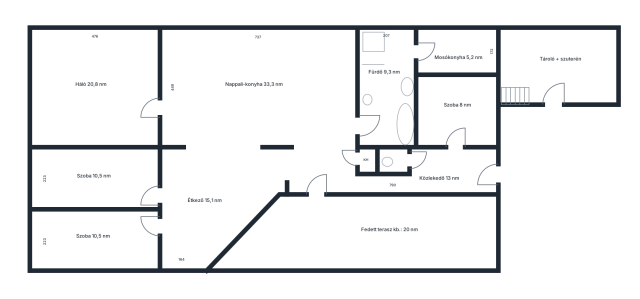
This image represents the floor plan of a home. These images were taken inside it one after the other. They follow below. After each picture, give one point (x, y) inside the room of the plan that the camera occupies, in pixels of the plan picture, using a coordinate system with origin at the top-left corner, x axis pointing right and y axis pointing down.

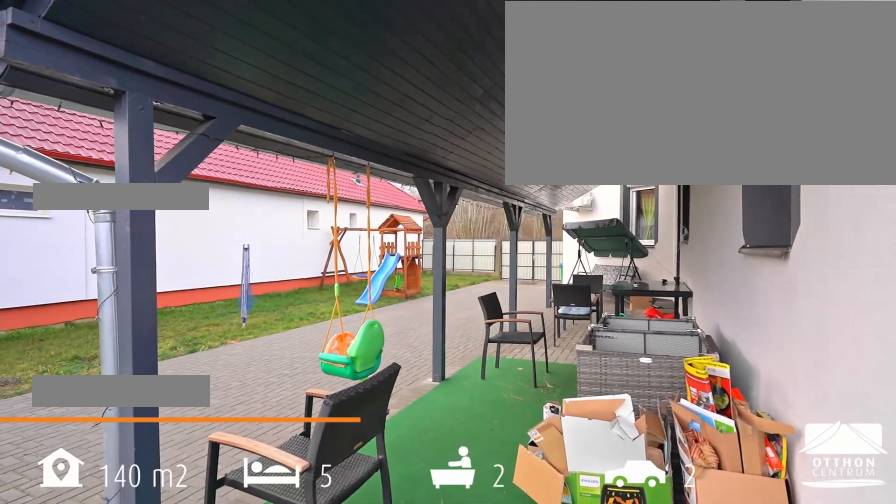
(386, 232)
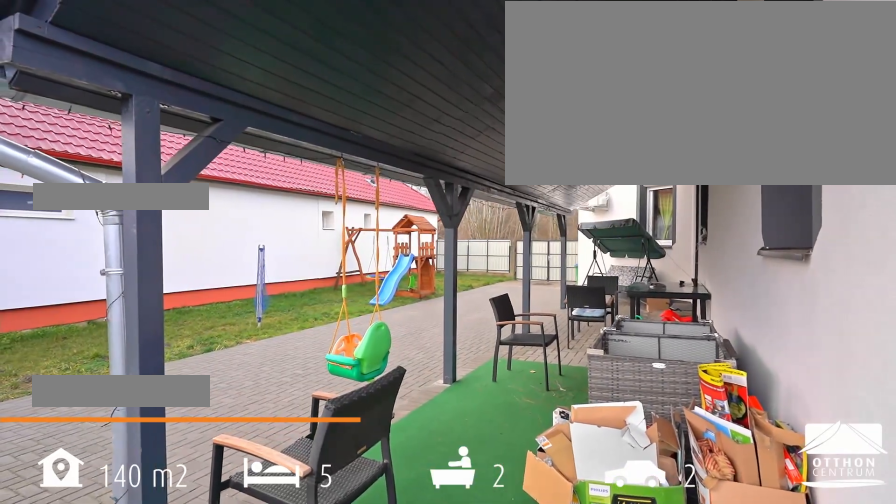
(386, 232)
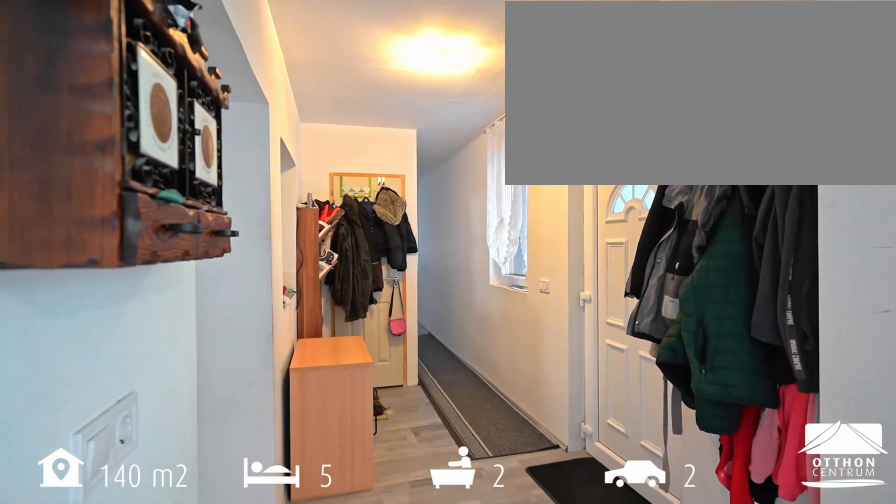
(390, 184)
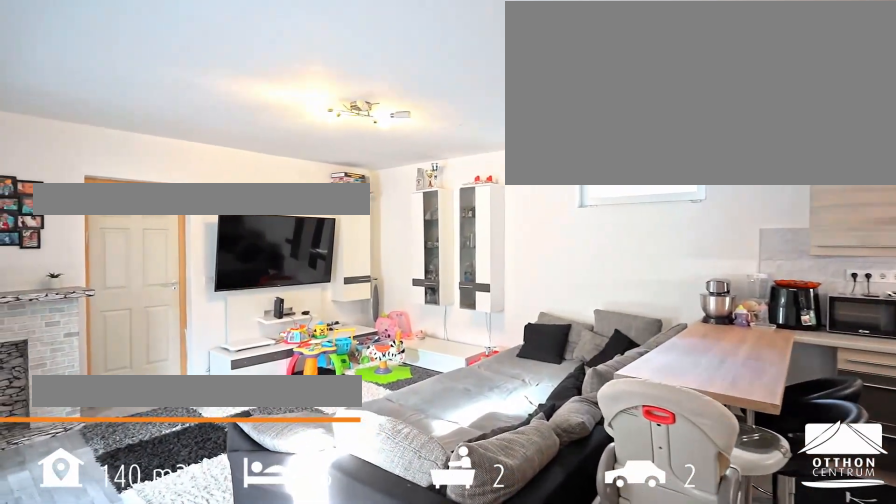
(259, 88)
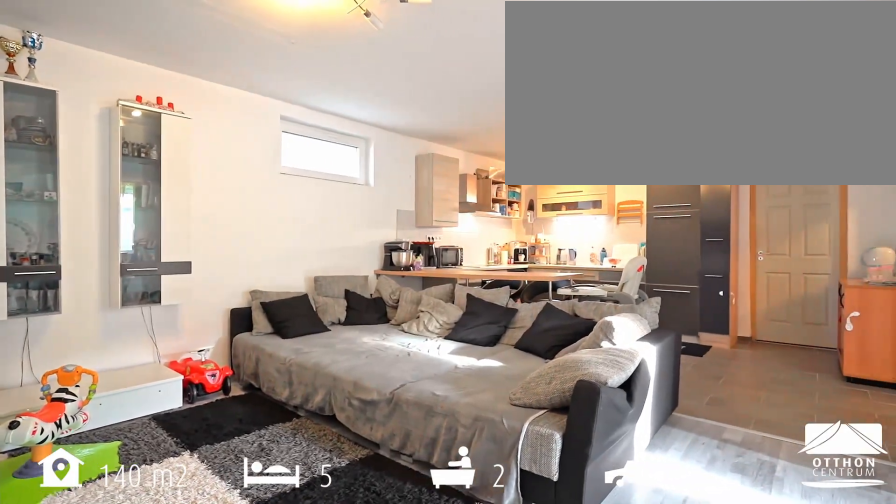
(259, 88)
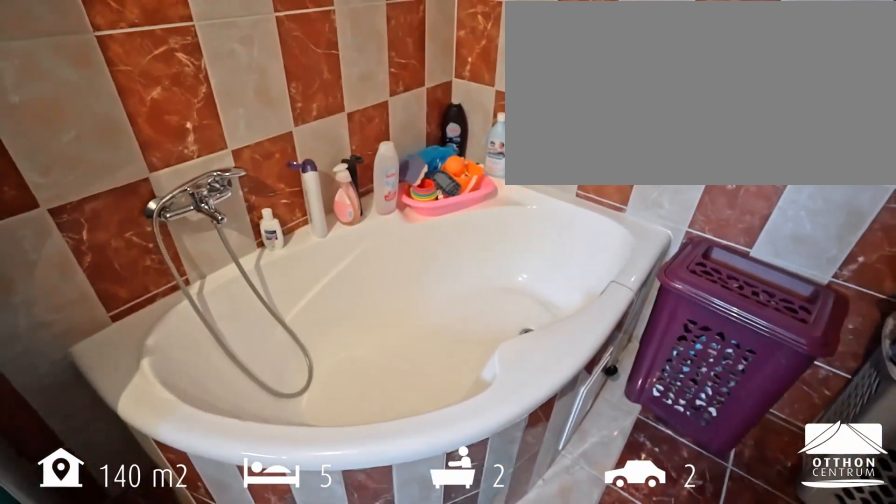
(386, 91)
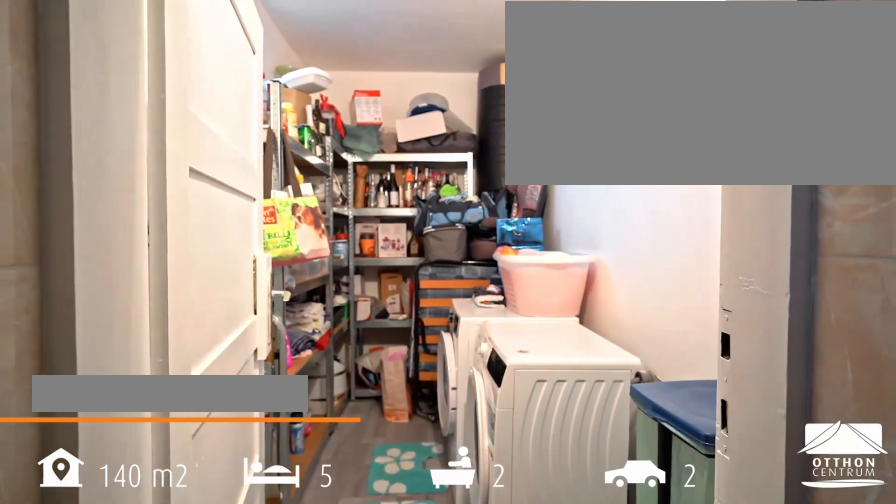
(457, 51)
